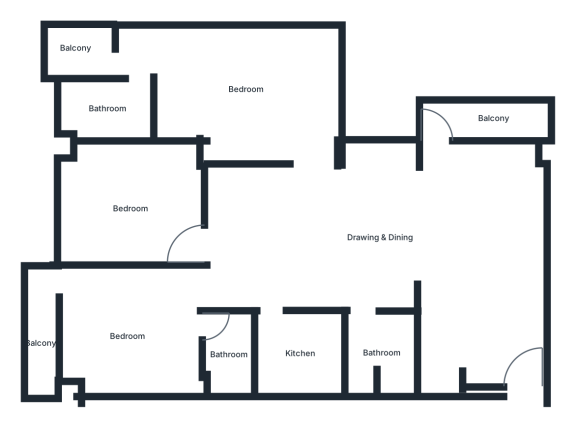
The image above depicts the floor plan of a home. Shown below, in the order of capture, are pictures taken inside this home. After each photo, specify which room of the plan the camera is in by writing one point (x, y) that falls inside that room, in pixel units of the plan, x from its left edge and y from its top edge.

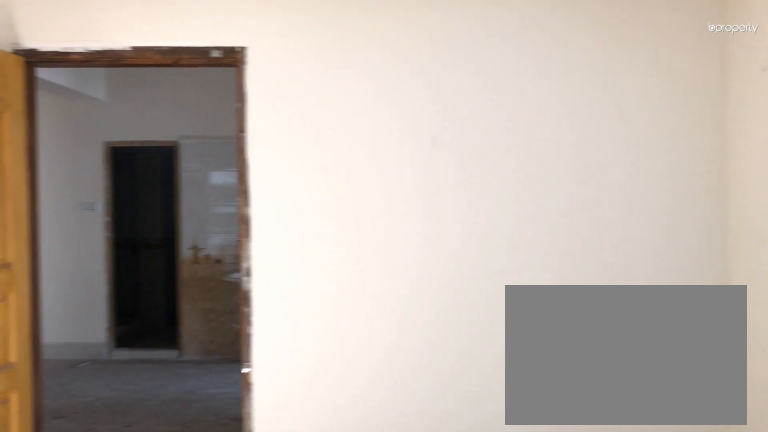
(239, 91)
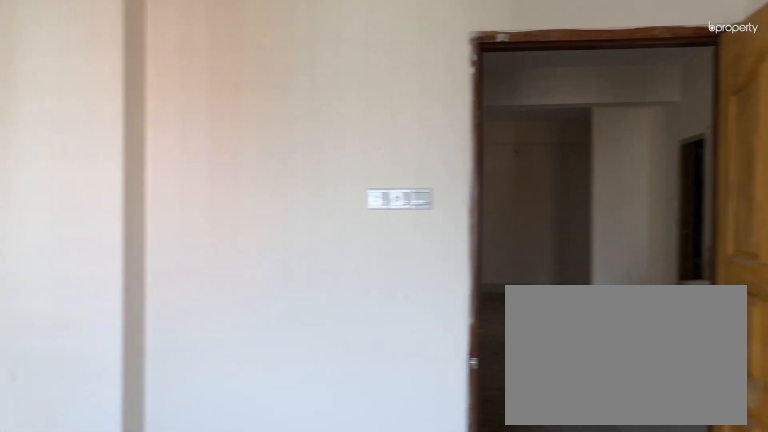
(133, 207)
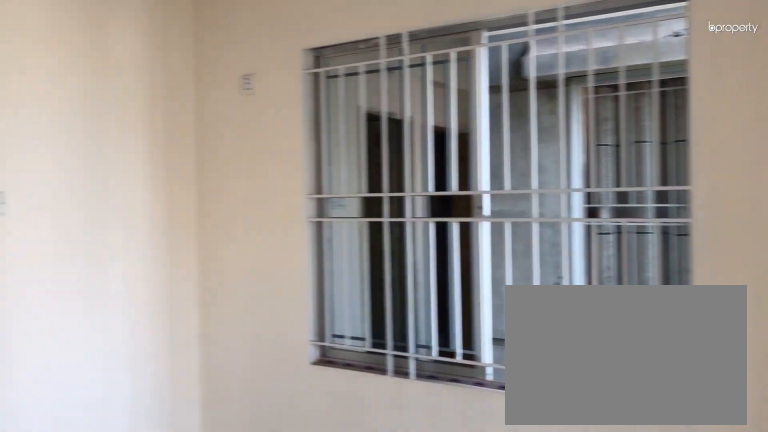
(131, 337)
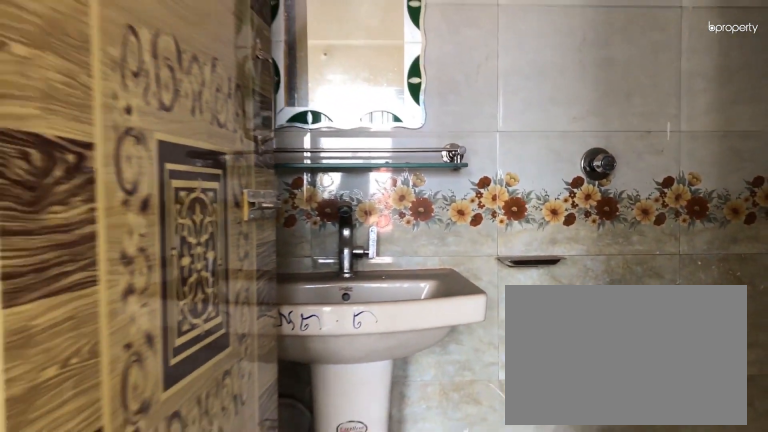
(228, 352)
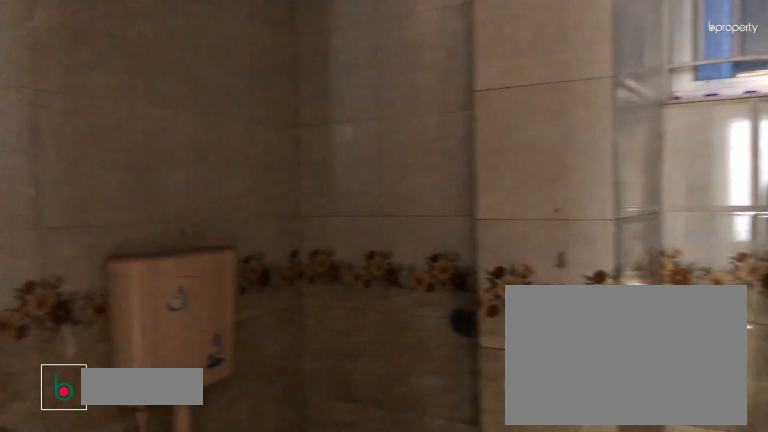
(380, 345)
